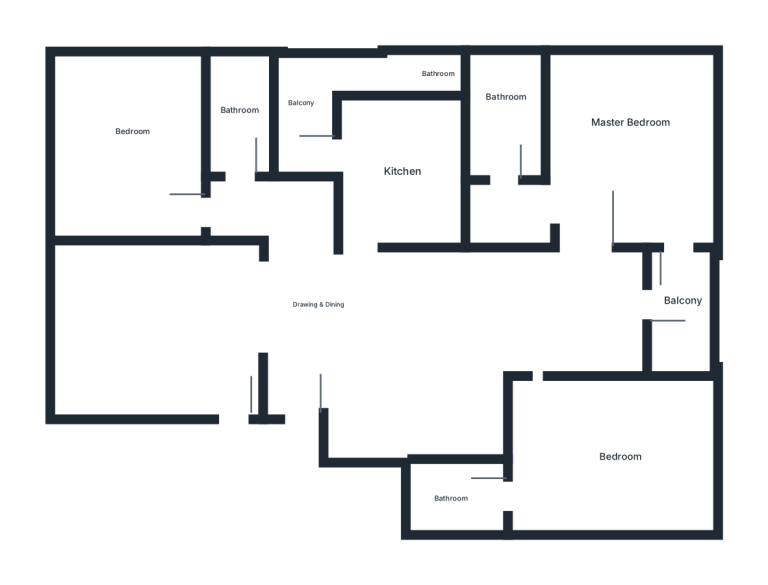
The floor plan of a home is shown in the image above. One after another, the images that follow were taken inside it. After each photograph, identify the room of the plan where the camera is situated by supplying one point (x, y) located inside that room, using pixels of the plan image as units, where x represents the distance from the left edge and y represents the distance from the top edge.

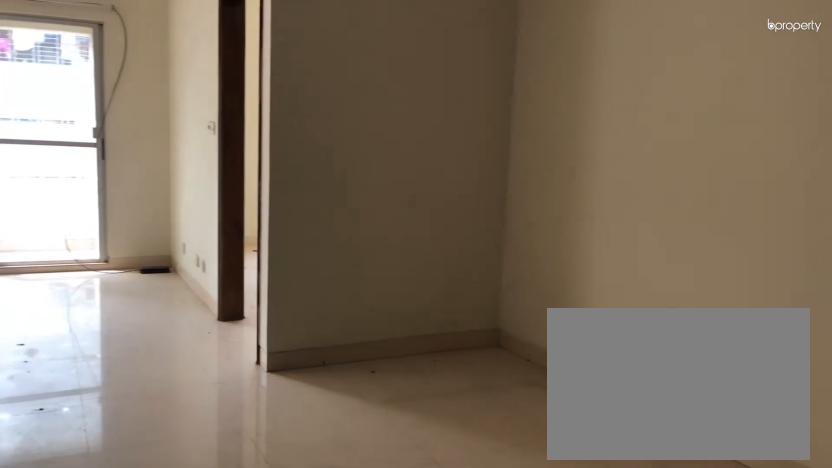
(375, 347)
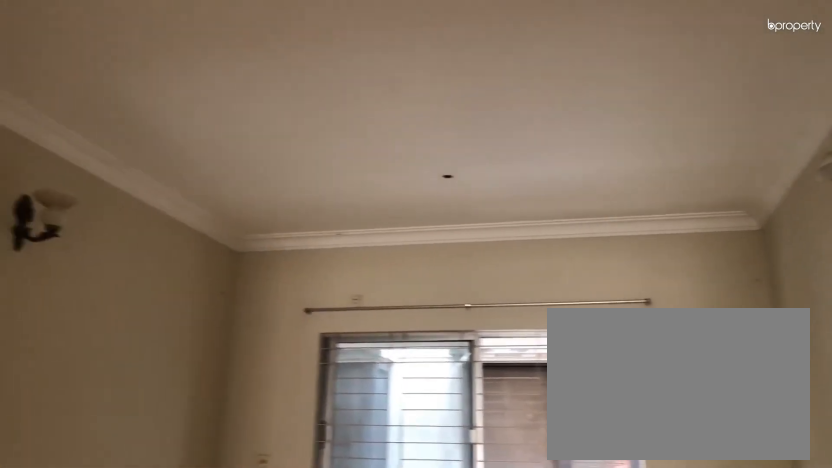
(142, 319)
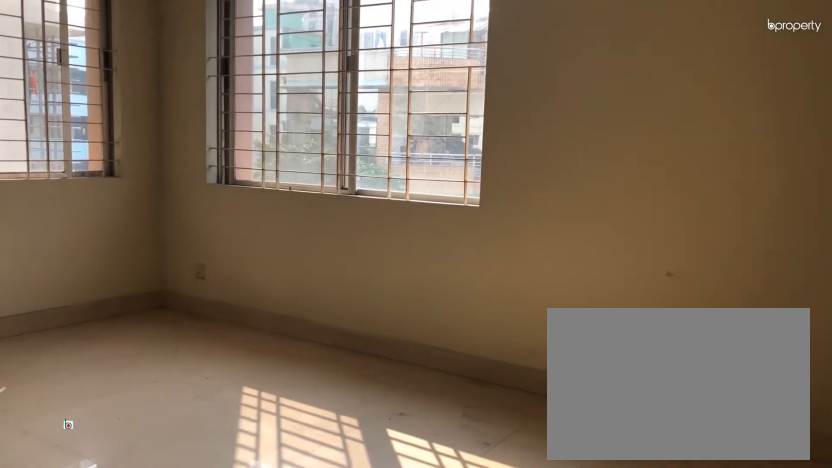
(613, 140)
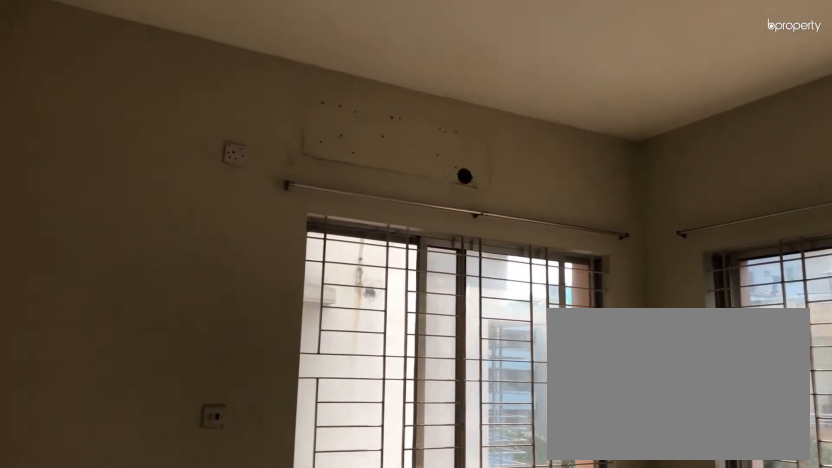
(613, 140)
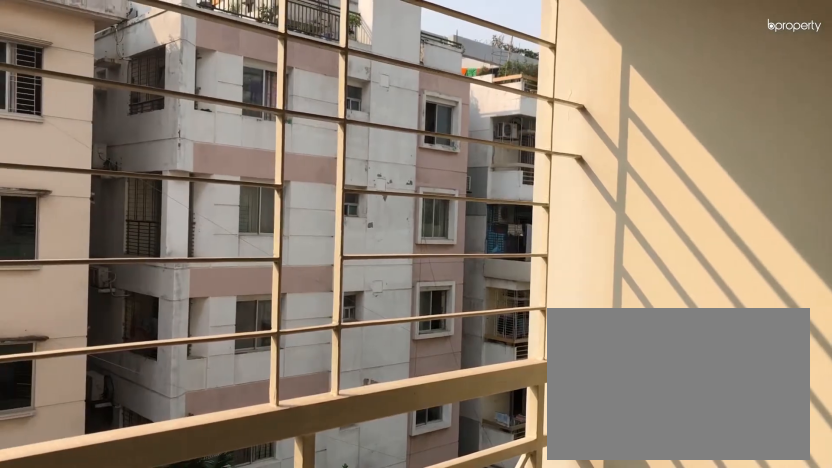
(678, 302)
